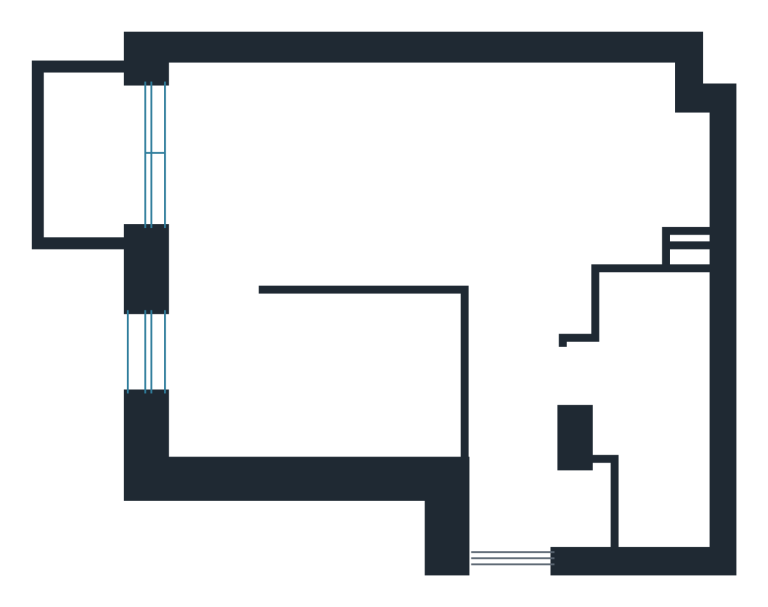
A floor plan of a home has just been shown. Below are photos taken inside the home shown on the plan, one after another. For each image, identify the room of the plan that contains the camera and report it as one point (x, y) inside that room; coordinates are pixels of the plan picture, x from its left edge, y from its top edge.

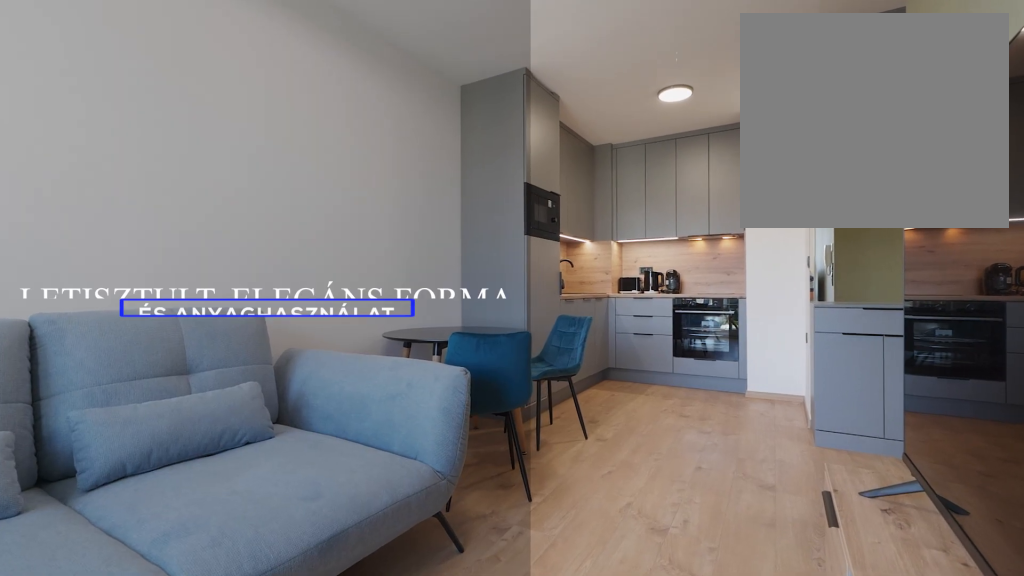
(361, 172)
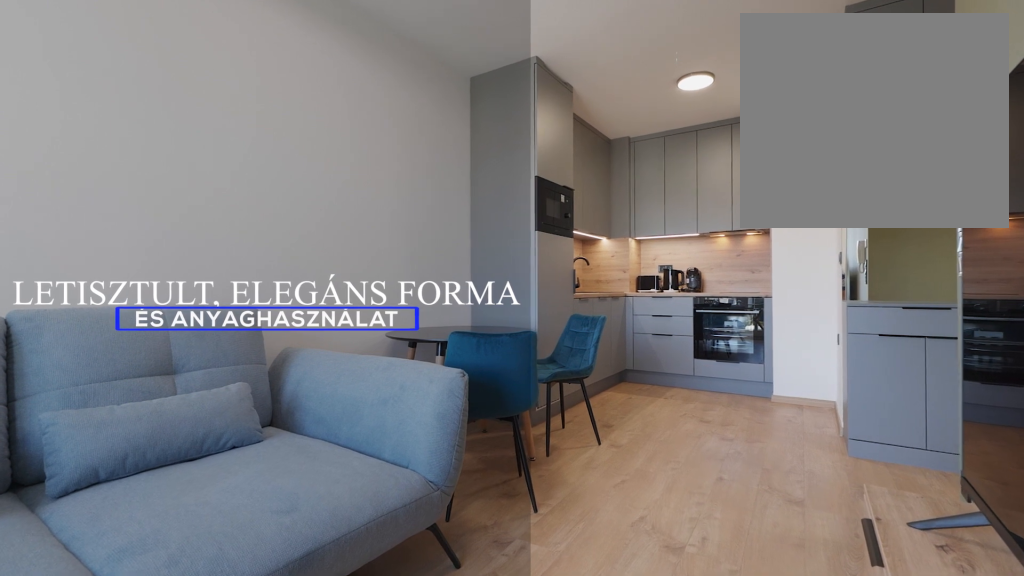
(361, 172)
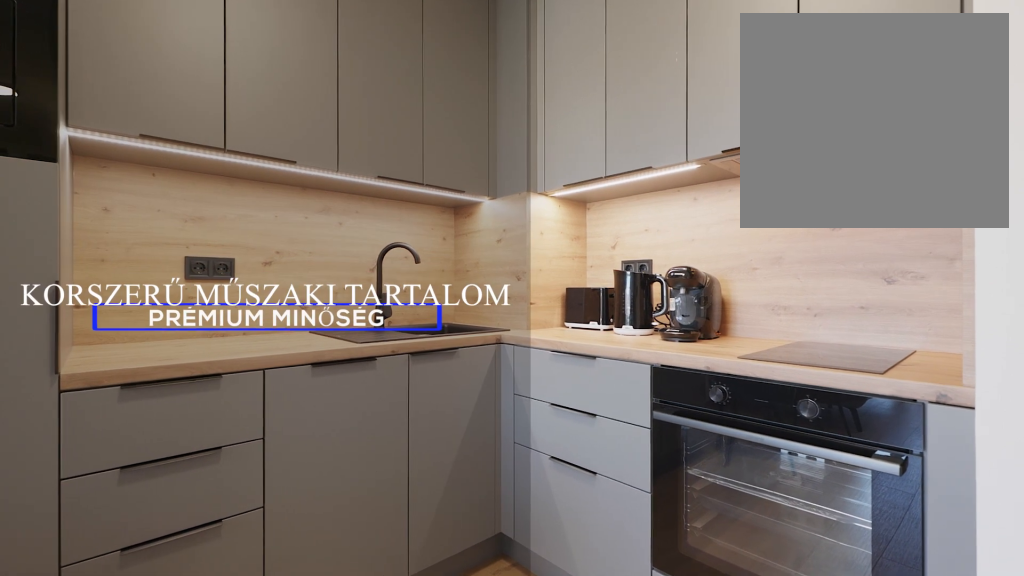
(662, 172)
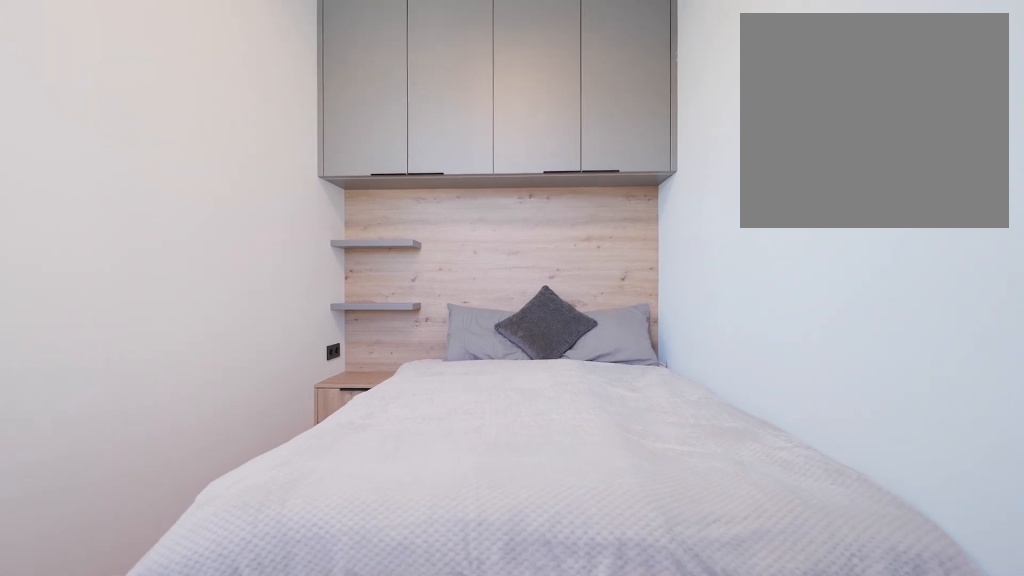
(345, 383)
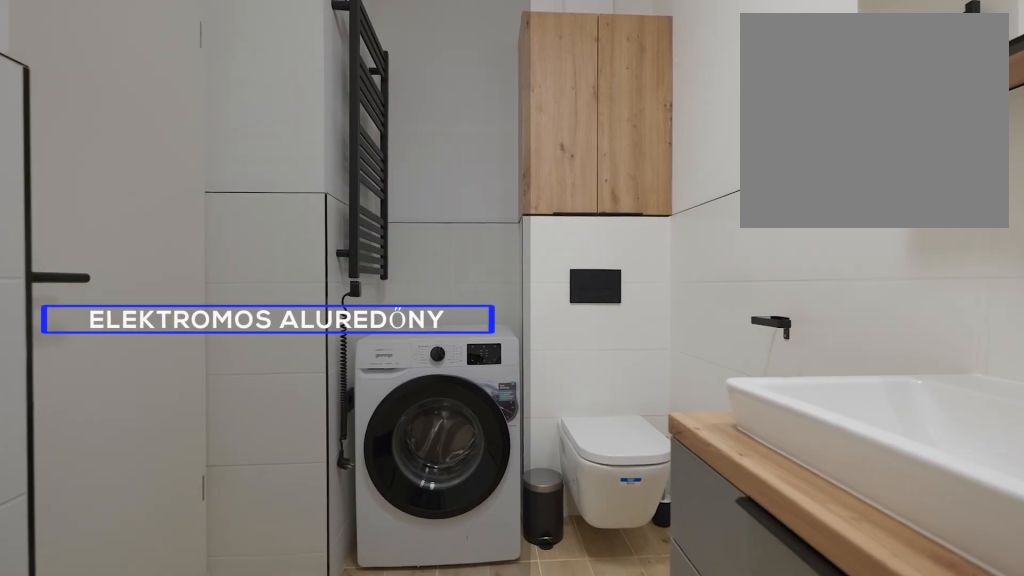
(662, 383)
